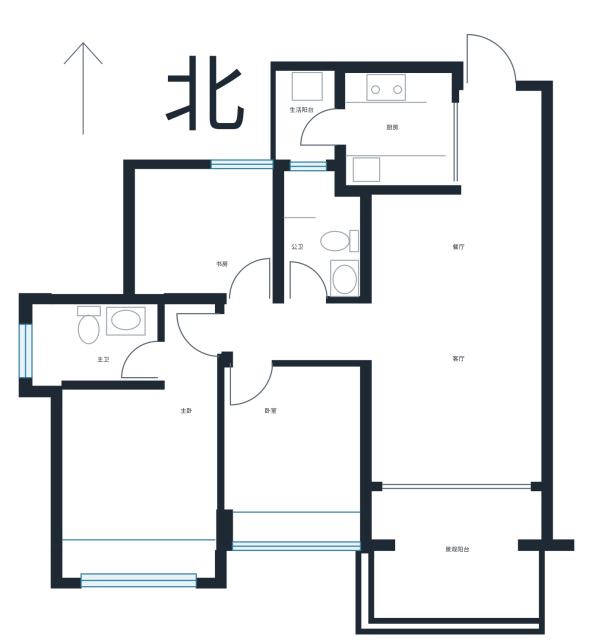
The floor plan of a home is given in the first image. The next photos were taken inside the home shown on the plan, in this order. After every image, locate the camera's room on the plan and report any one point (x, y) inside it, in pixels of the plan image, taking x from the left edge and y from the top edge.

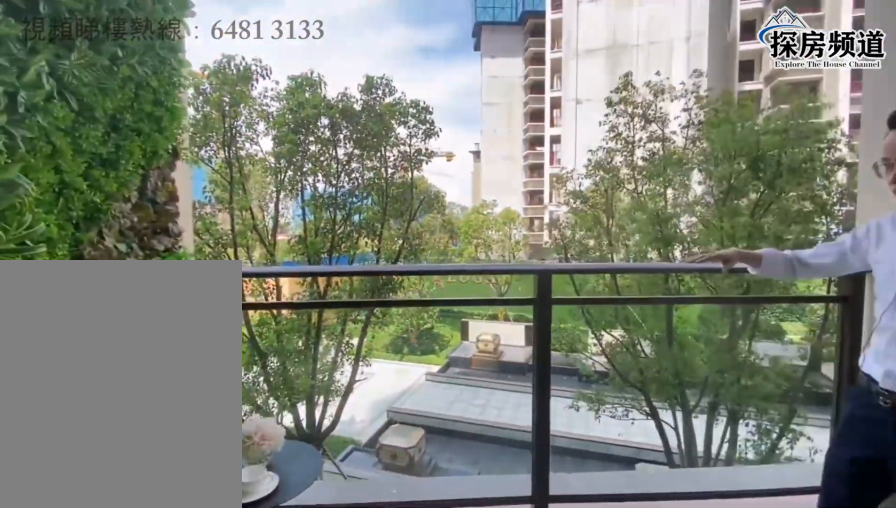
(454, 549)
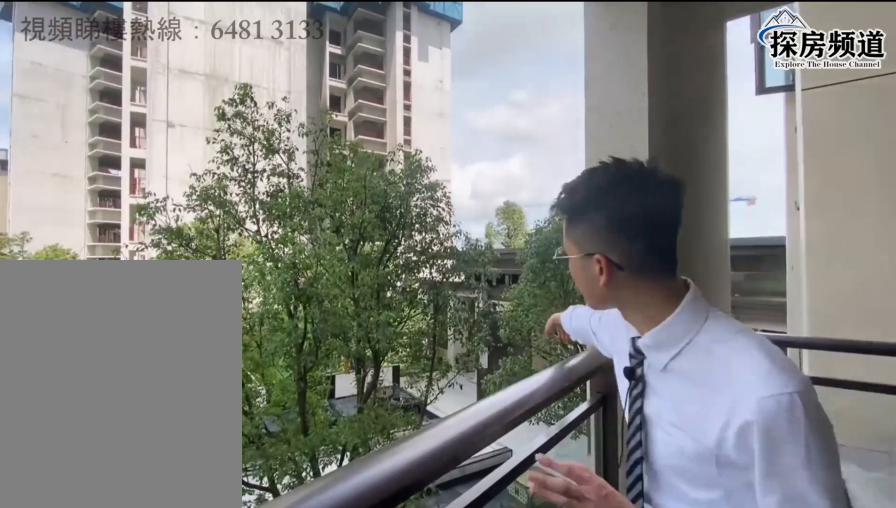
(454, 550)
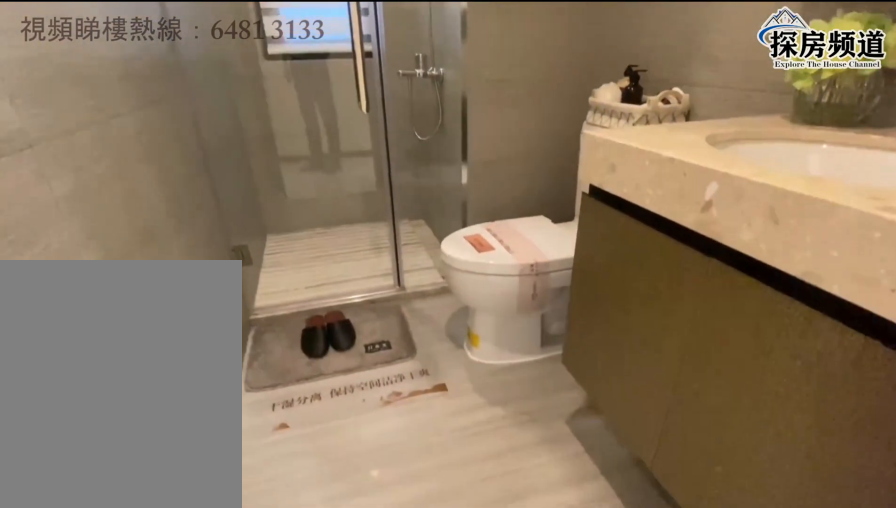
(320, 247)
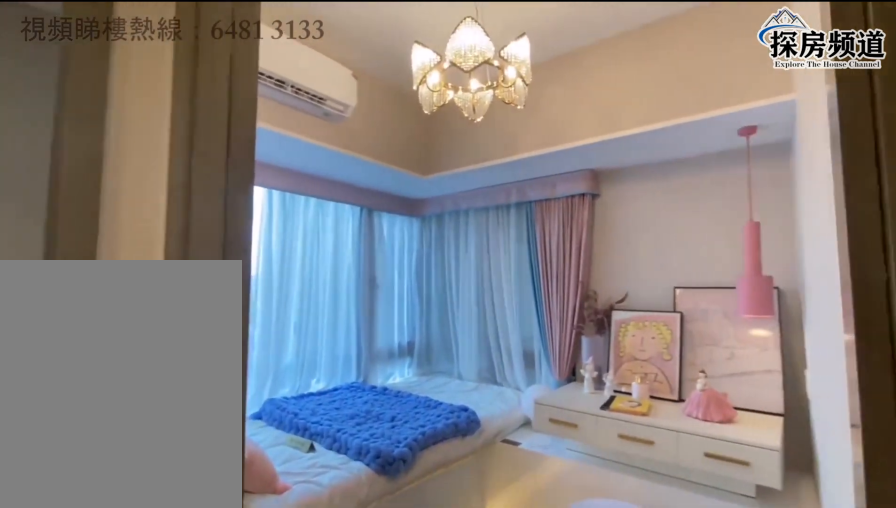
(216, 254)
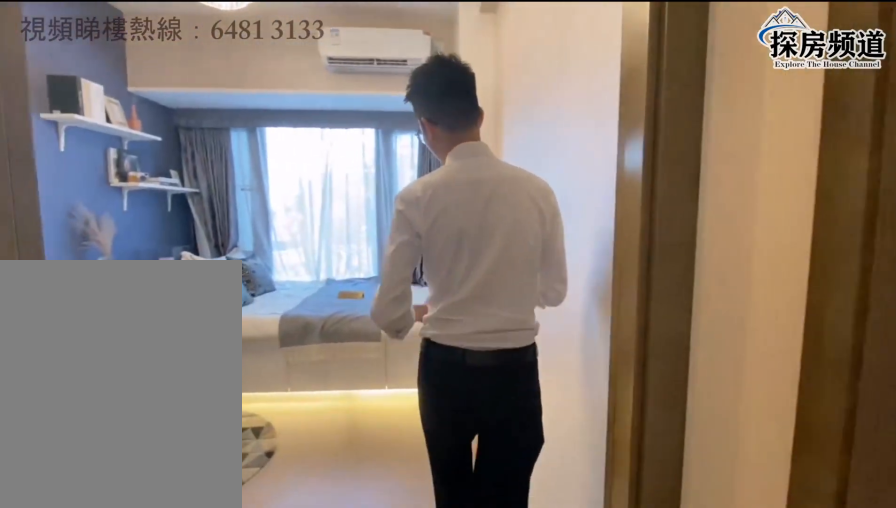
(299, 446)
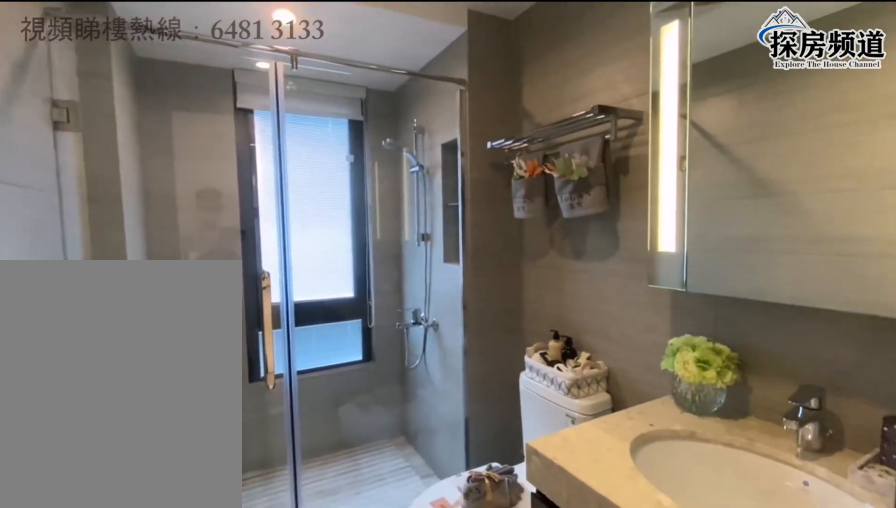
(97, 337)
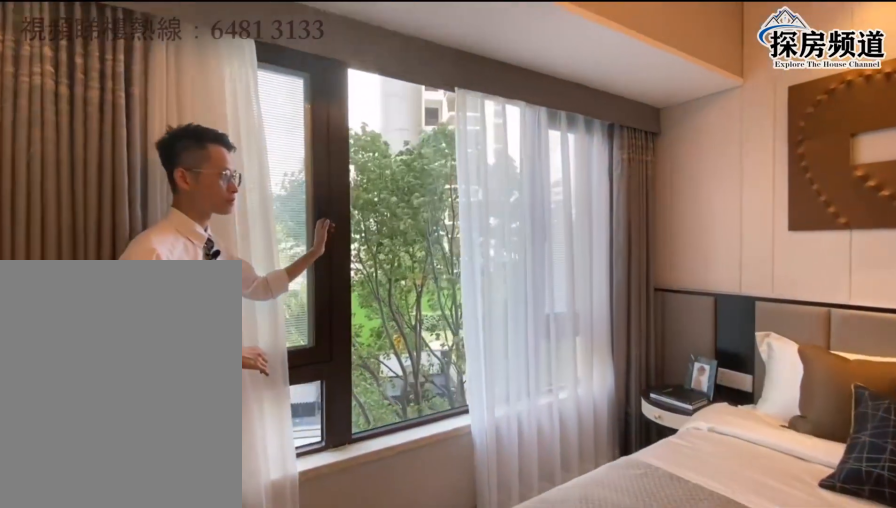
(125, 486)
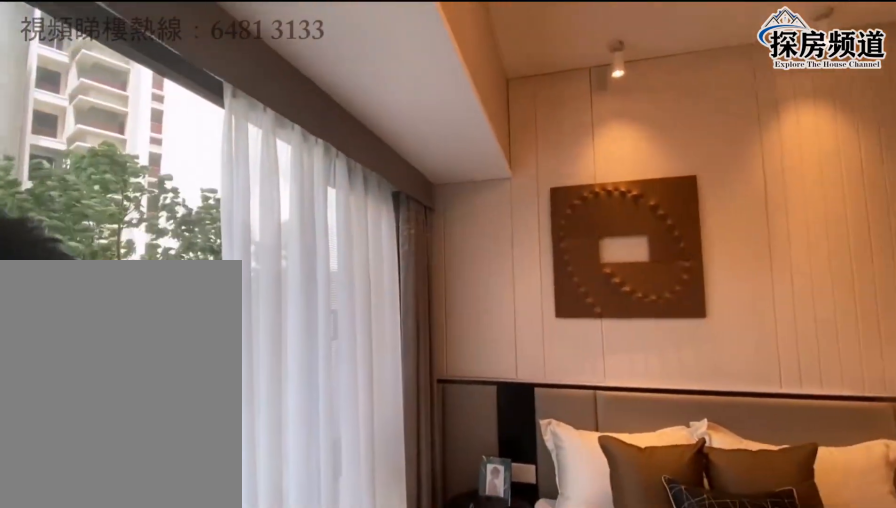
(126, 487)
